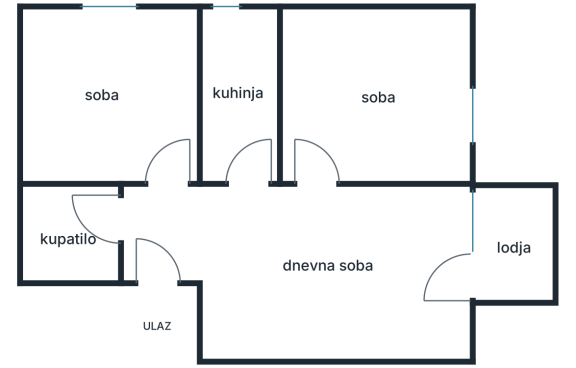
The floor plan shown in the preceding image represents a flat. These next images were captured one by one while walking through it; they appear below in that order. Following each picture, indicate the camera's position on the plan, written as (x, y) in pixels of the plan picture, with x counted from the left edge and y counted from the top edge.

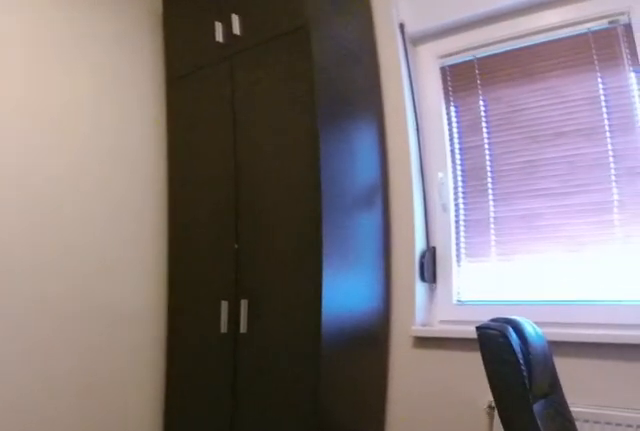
(319, 153)
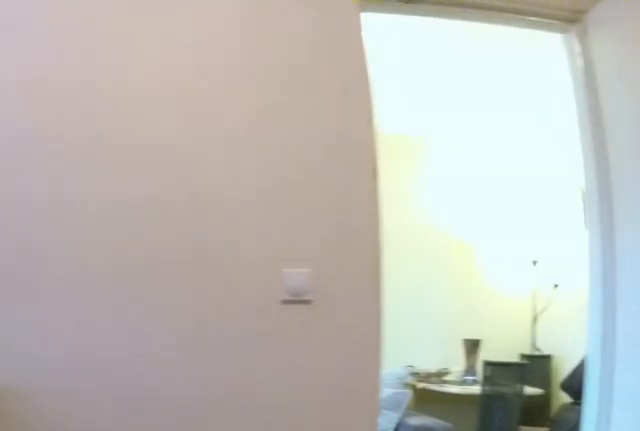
(378, 73)
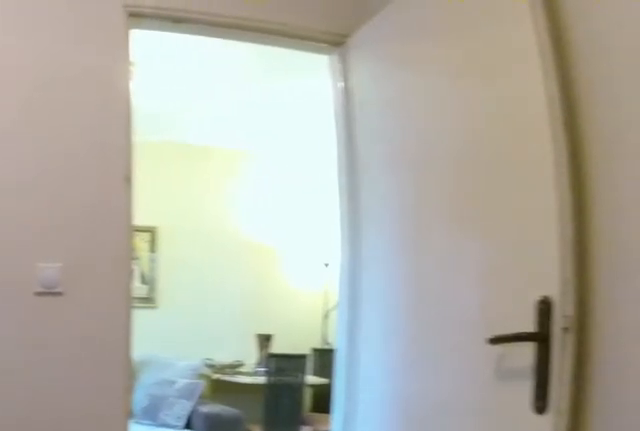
(391, 69)
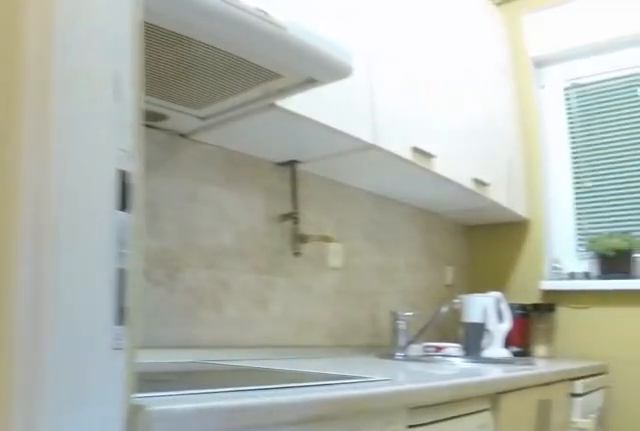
(283, 208)
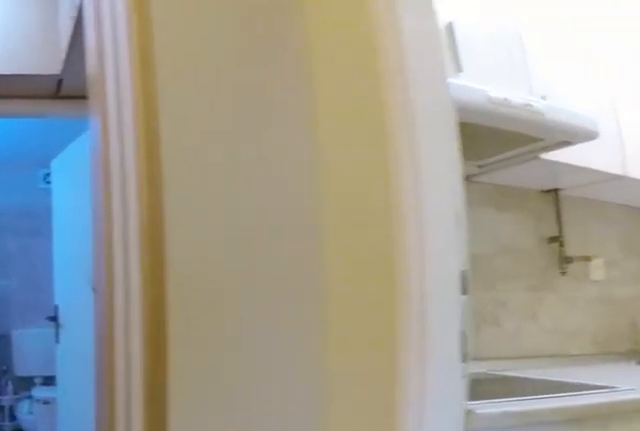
(265, 213)
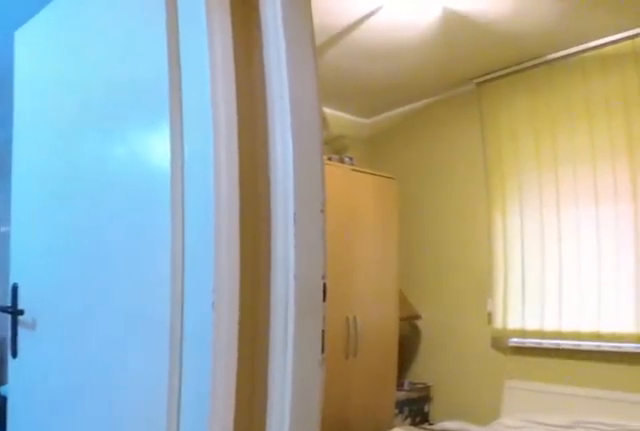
(193, 216)
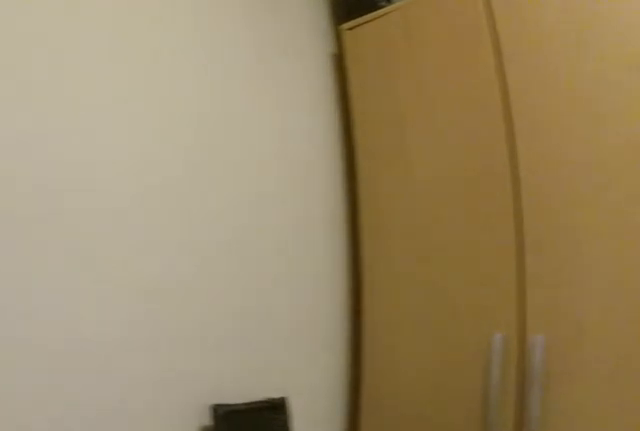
(172, 104)
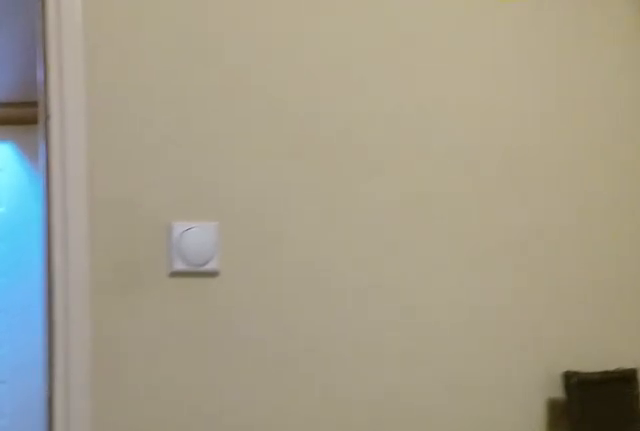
(166, 102)
